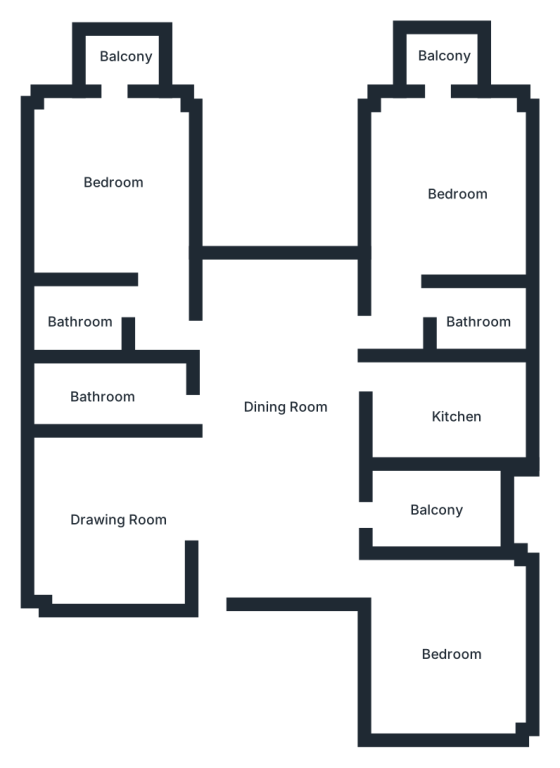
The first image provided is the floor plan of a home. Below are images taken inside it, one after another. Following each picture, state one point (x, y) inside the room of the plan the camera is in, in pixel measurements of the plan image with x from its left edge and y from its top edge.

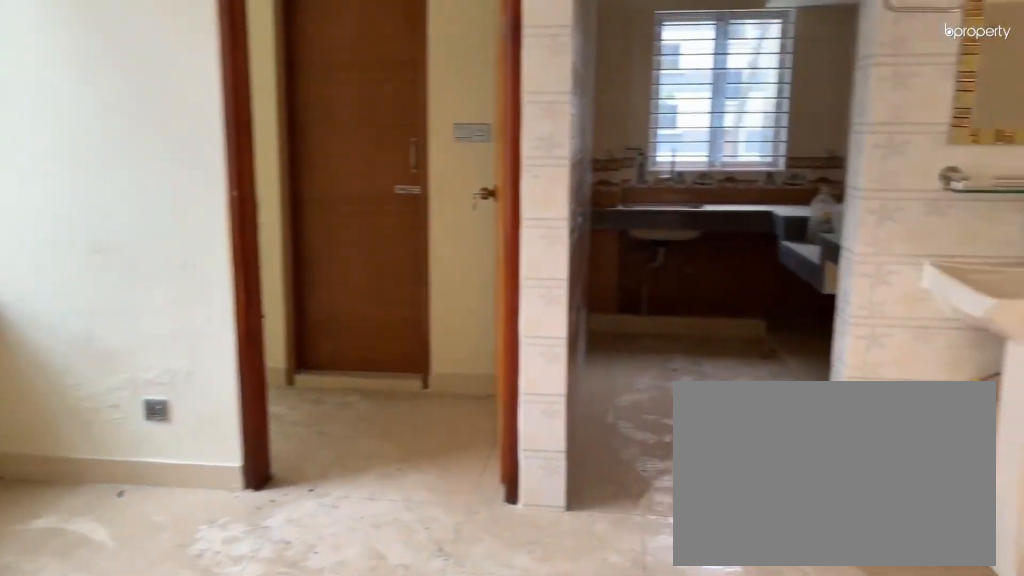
(279, 418)
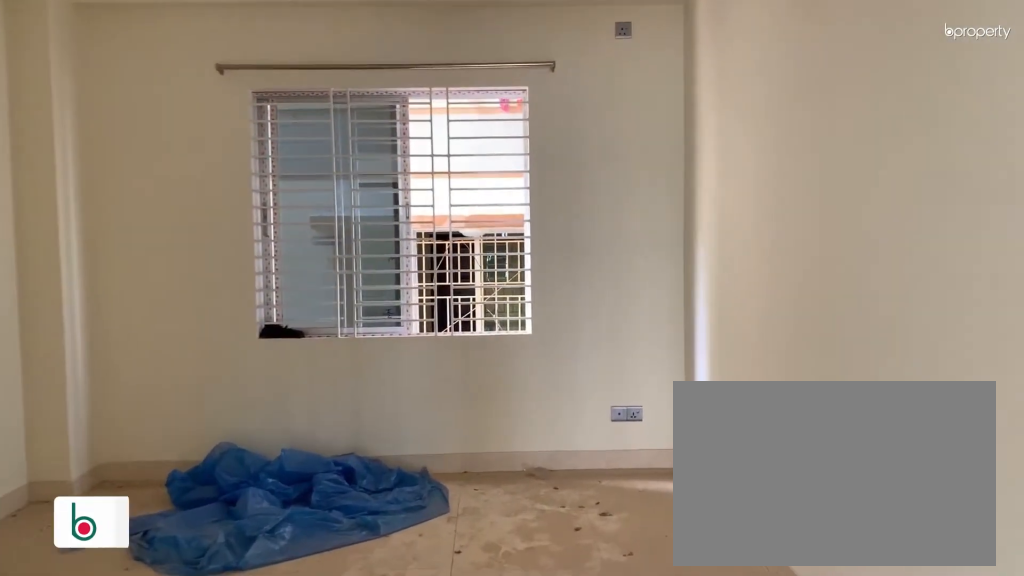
(116, 521)
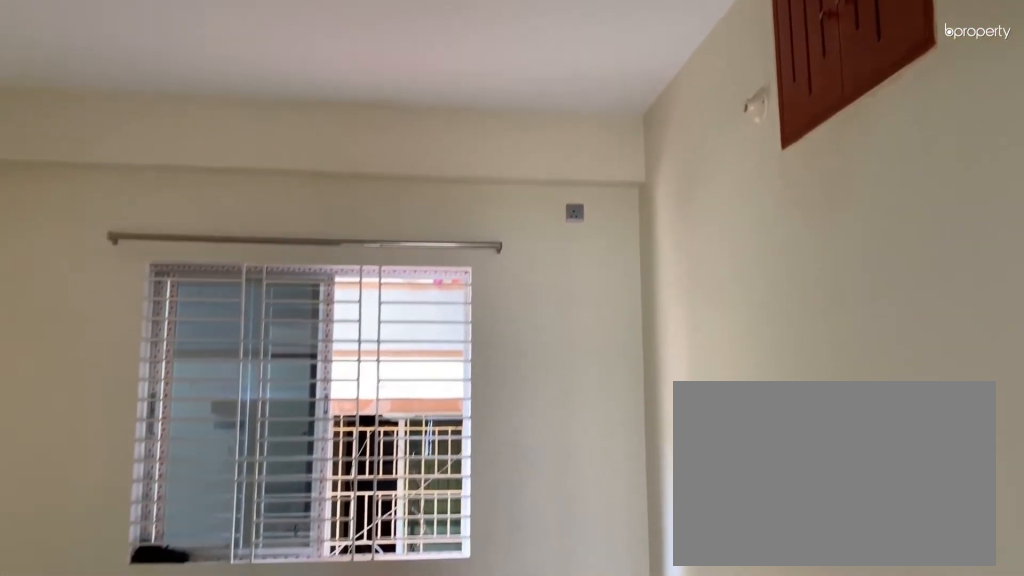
(116, 521)
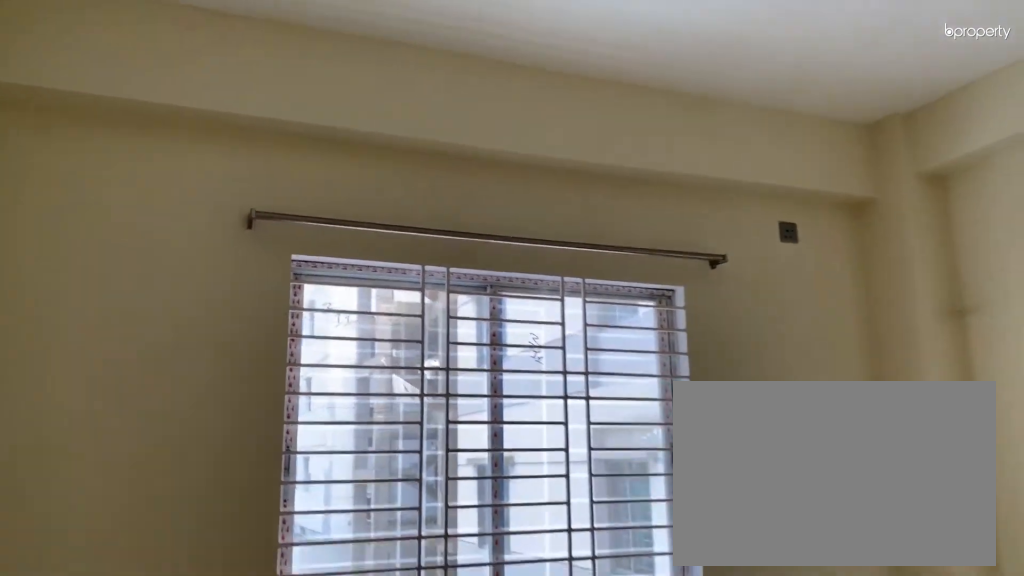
(441, 649)
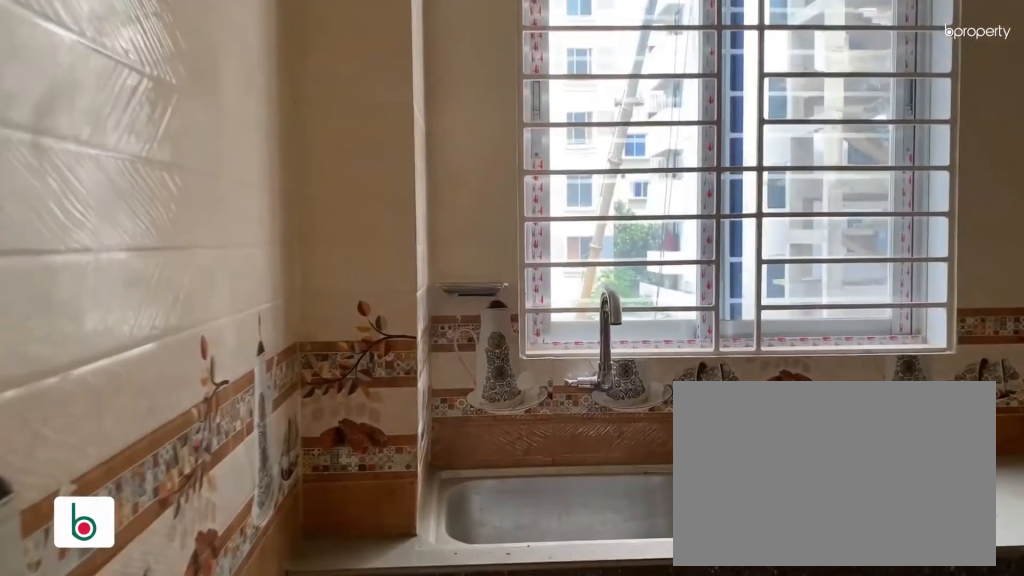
(436, 405)
